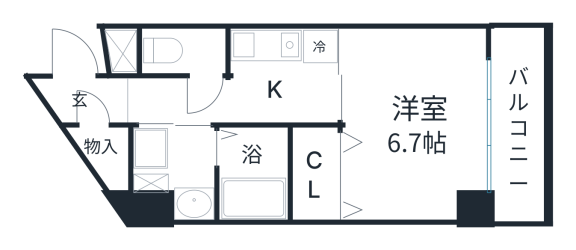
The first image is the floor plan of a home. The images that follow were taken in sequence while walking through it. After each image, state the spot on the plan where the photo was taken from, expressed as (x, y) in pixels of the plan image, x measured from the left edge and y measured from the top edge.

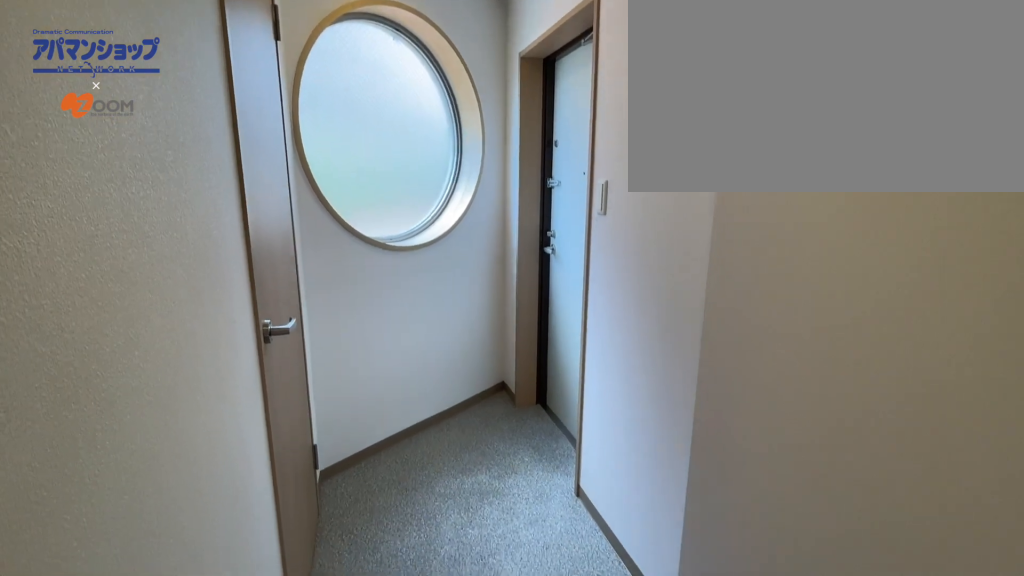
(133, 98)
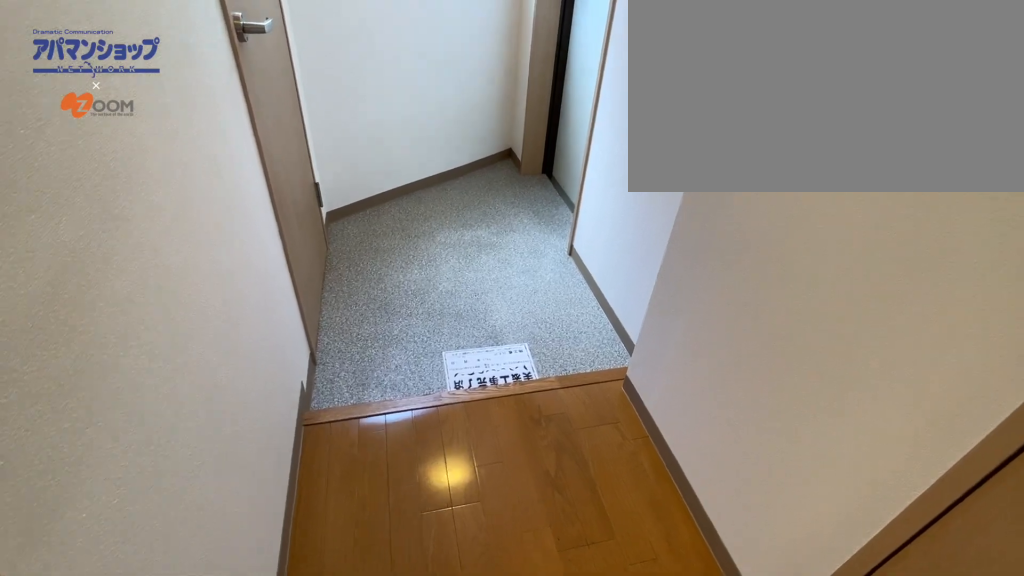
(133, 98)
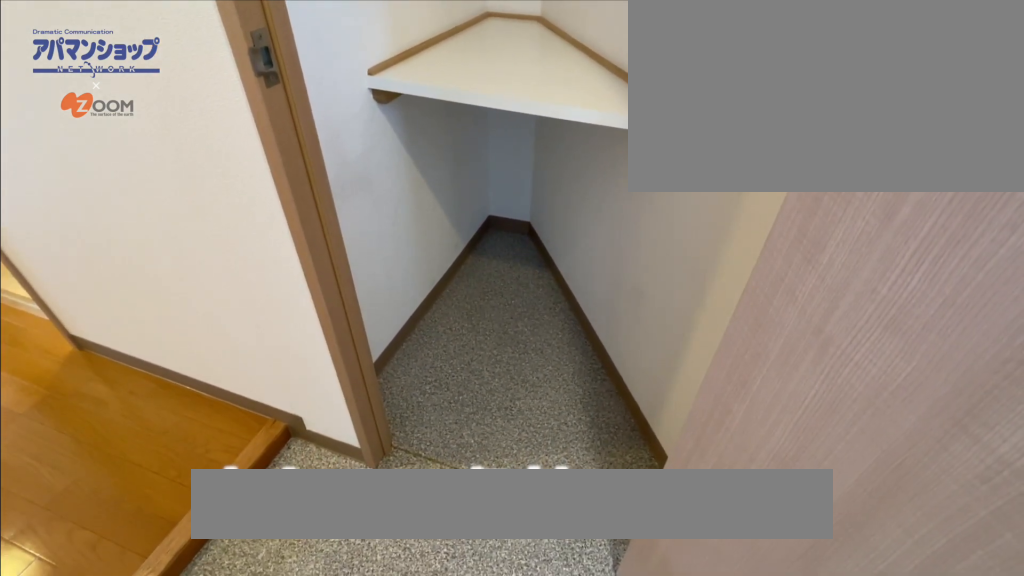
(90, 79)
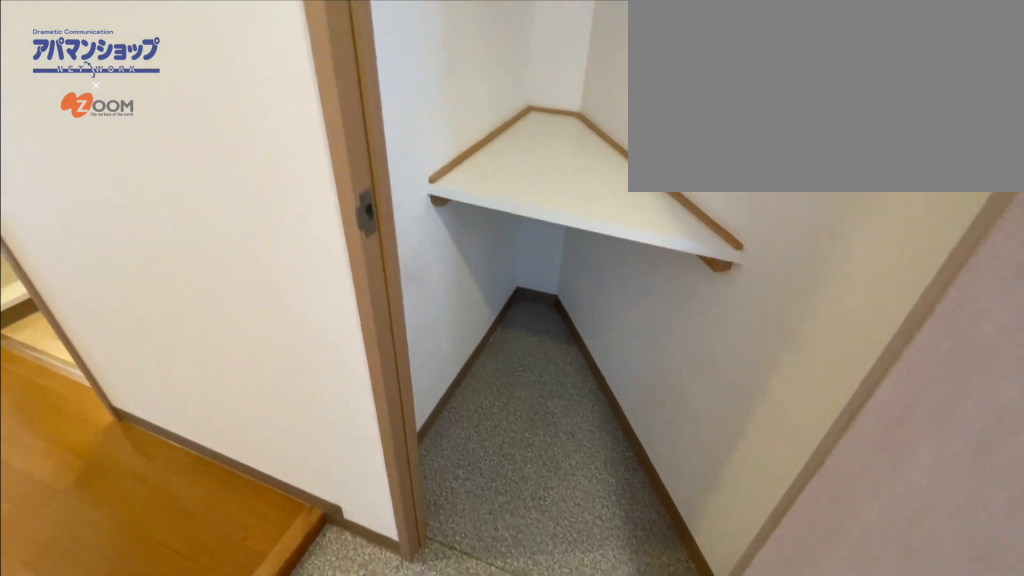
(90, 79)
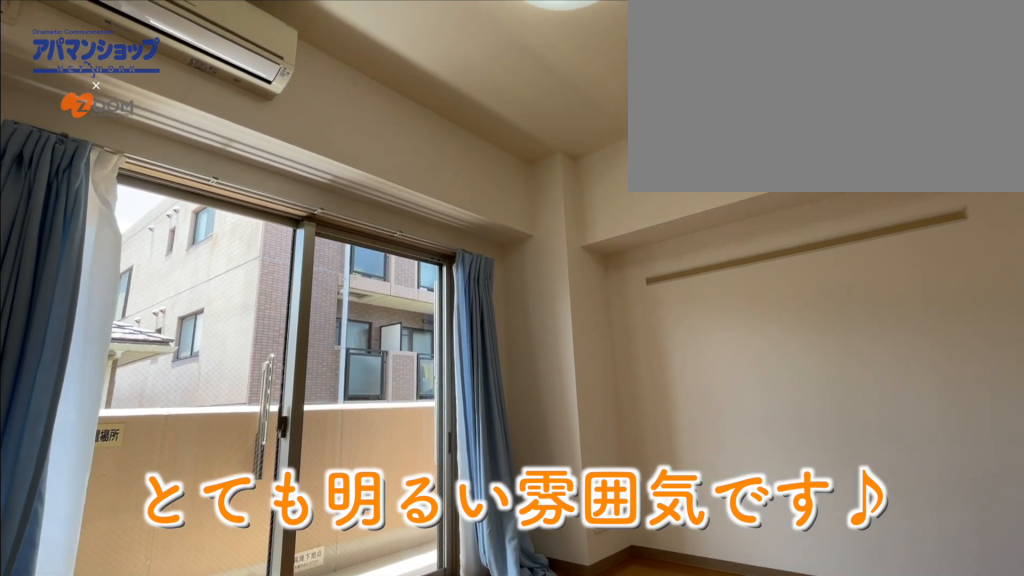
(358, 43)
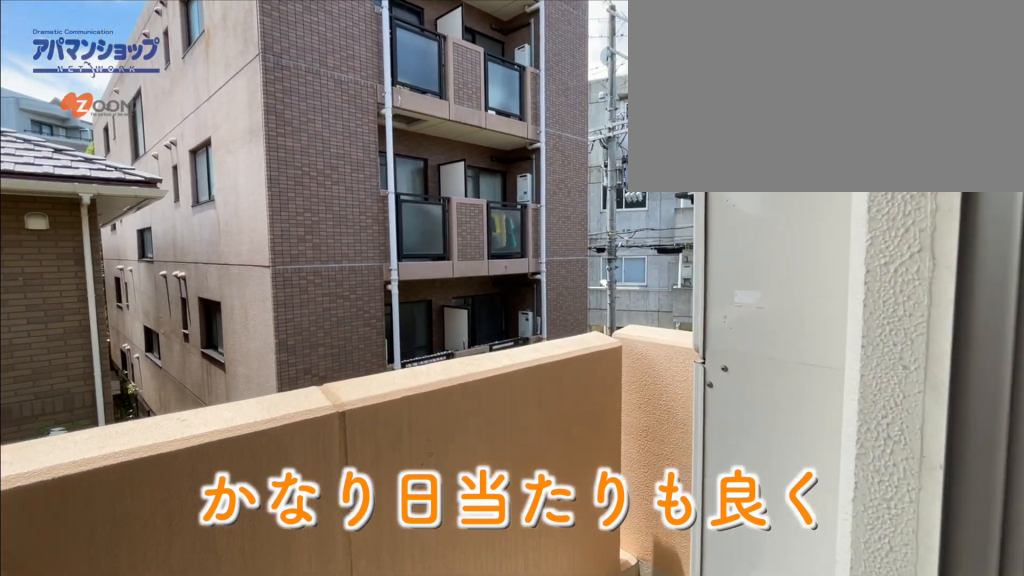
(474, 137)
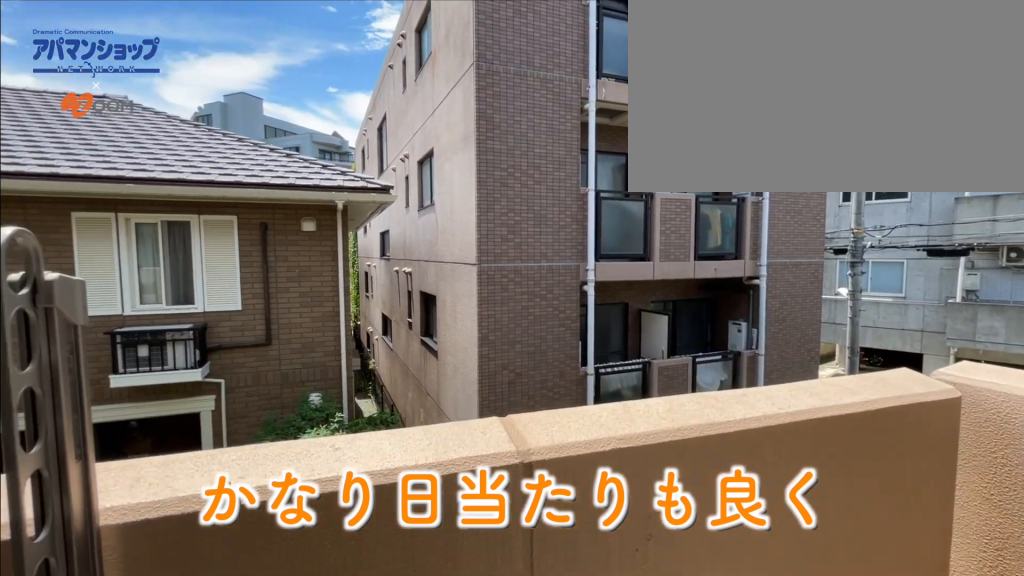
(474, 136)
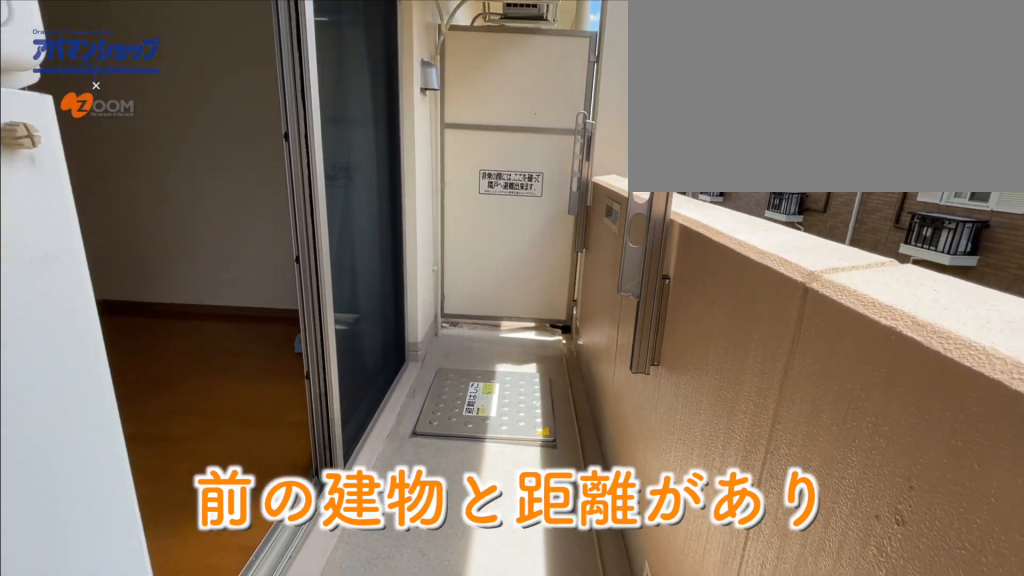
(524, 200)
